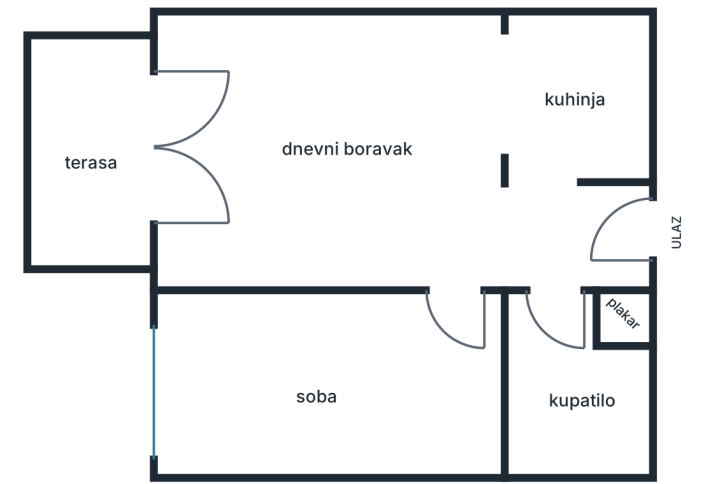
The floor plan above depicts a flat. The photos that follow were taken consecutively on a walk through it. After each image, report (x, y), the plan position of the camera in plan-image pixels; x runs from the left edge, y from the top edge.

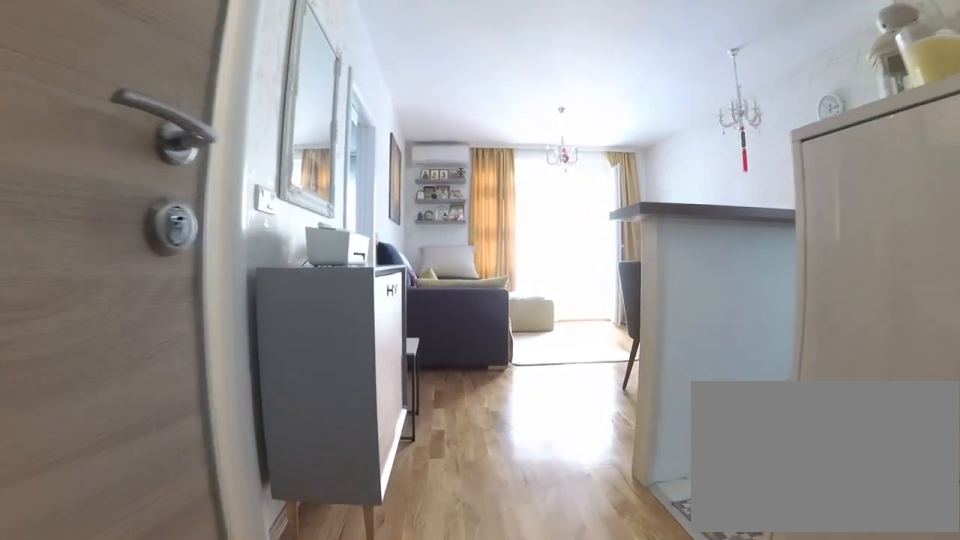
(633, 235)
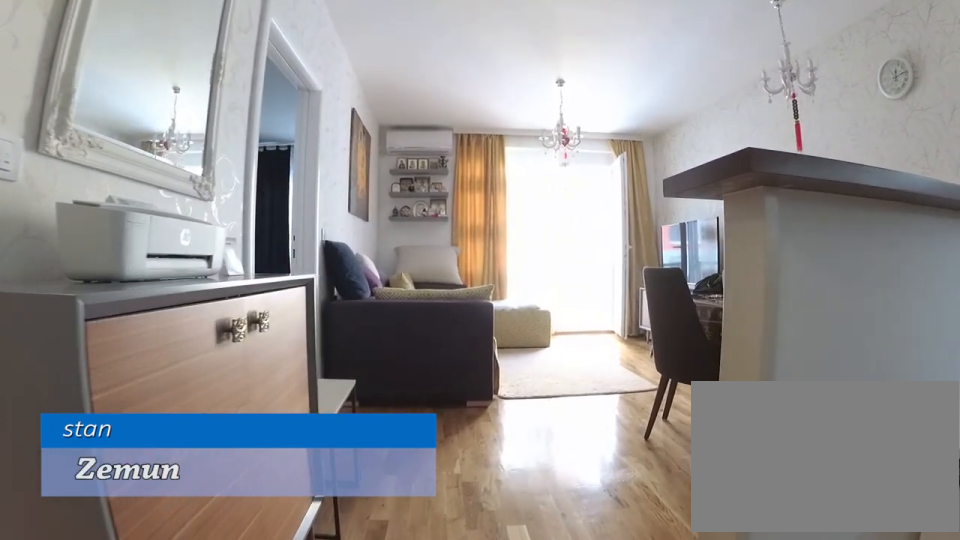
(593, 238)
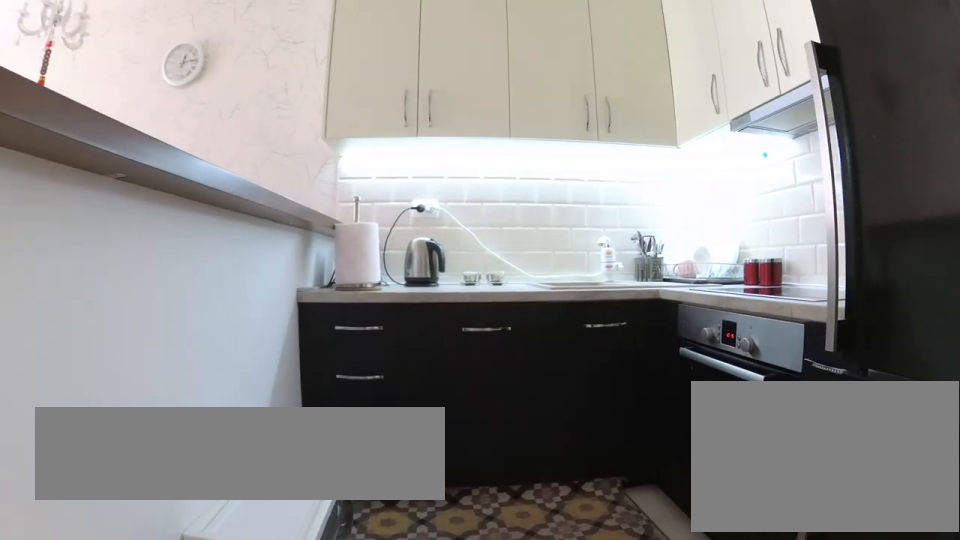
(554, 217)
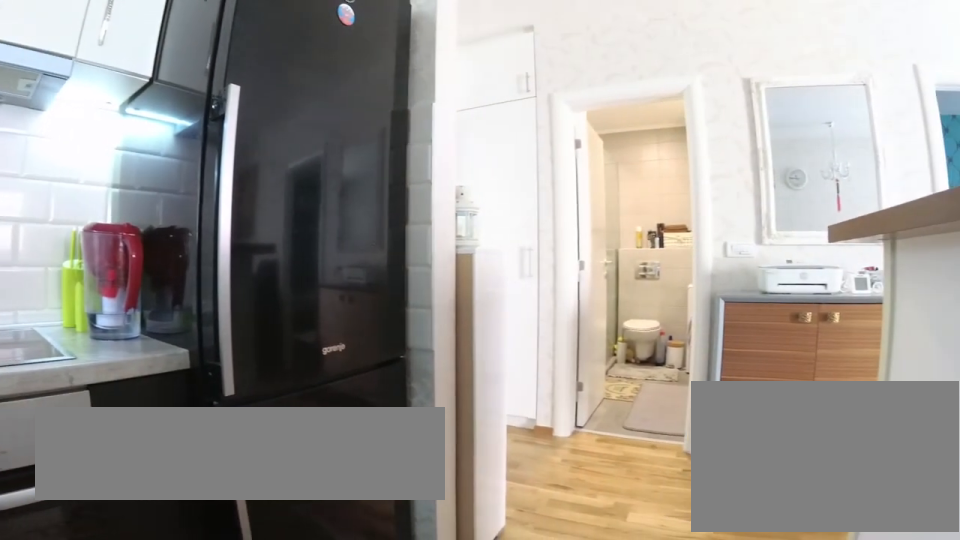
(543, 49)
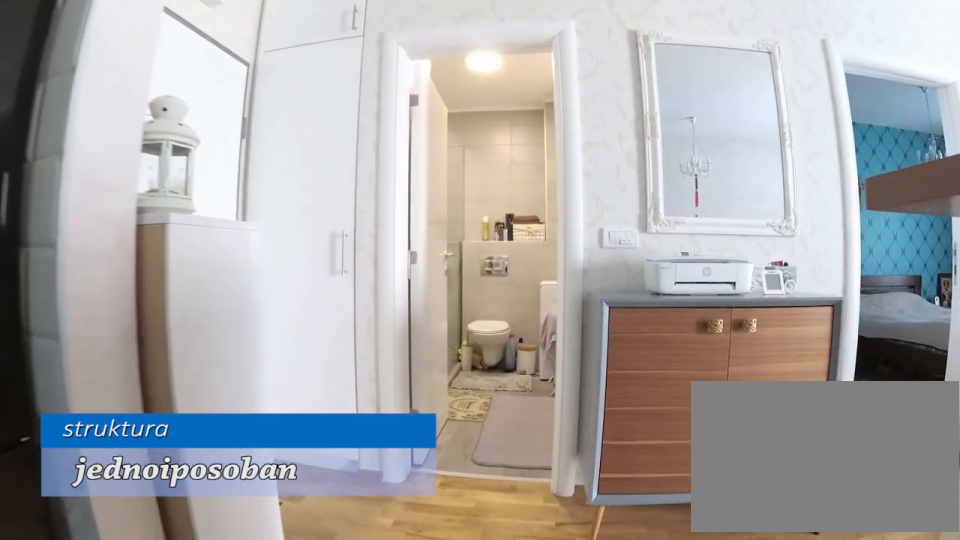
(549, 117)
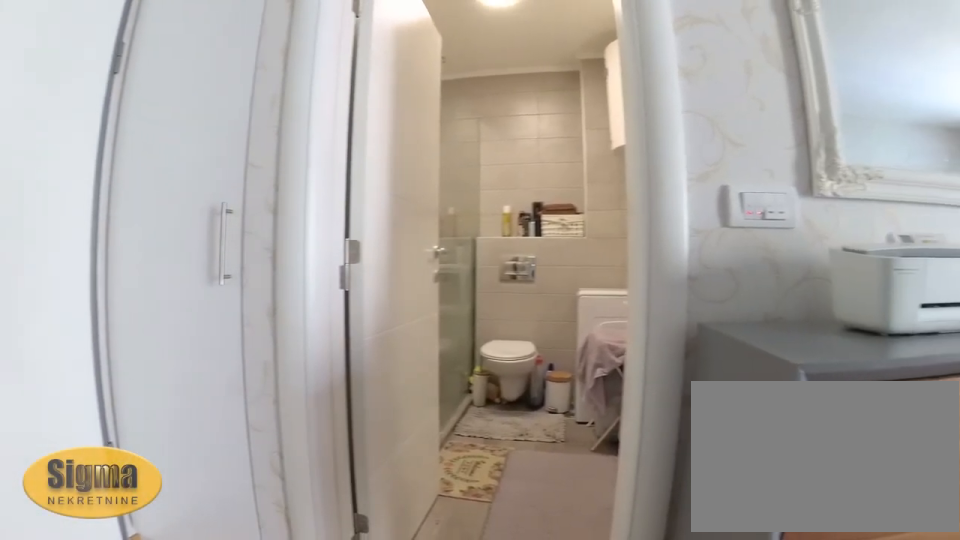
(548, 181)
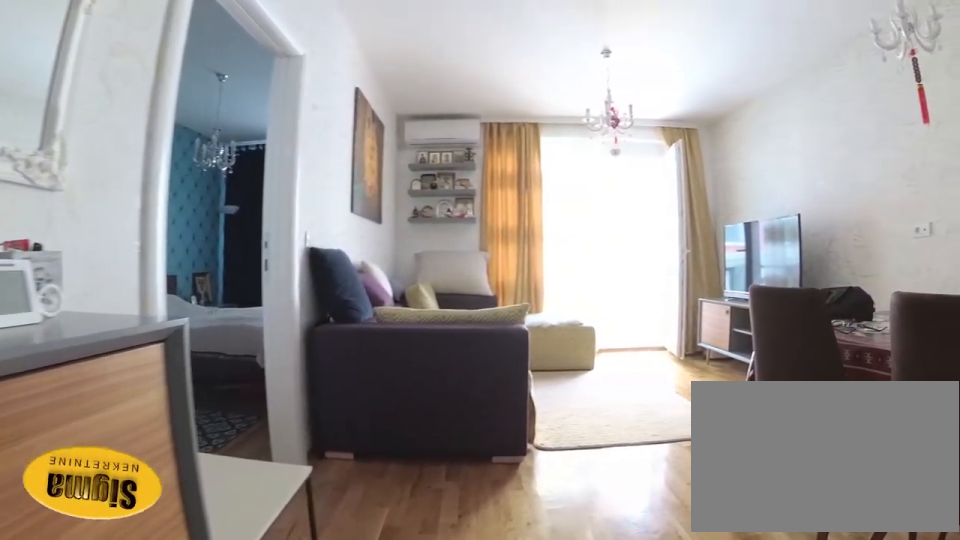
(559, 224)
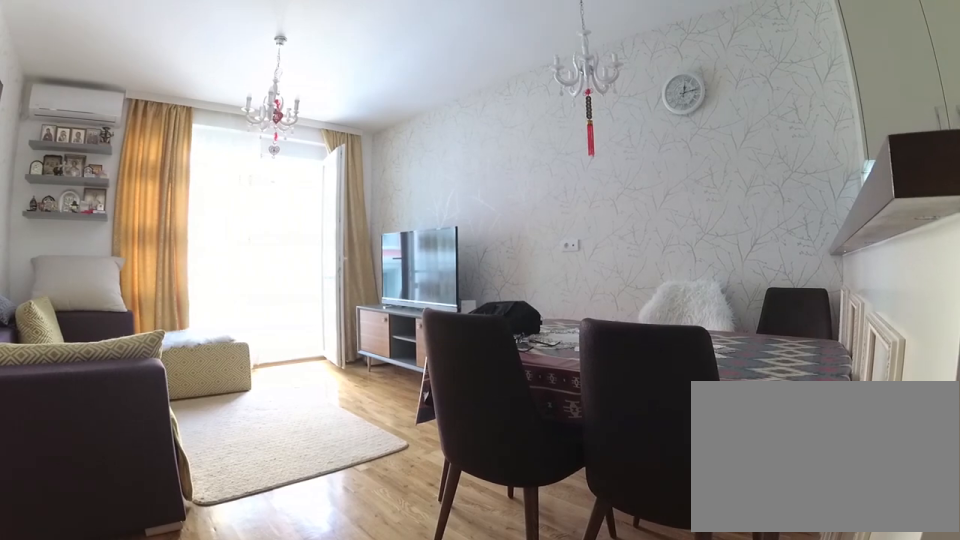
(523, 215)
